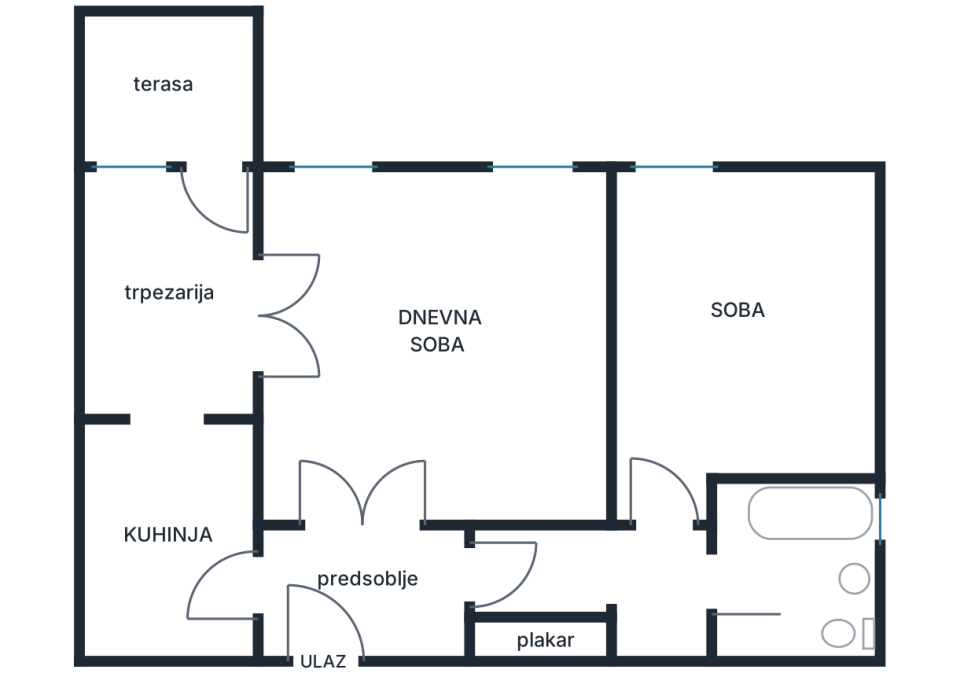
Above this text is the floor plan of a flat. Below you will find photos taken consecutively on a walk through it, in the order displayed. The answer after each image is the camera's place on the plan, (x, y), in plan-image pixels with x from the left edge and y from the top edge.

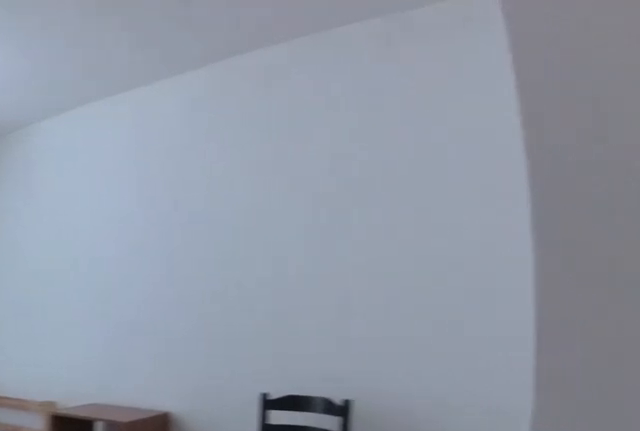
(661, 509)
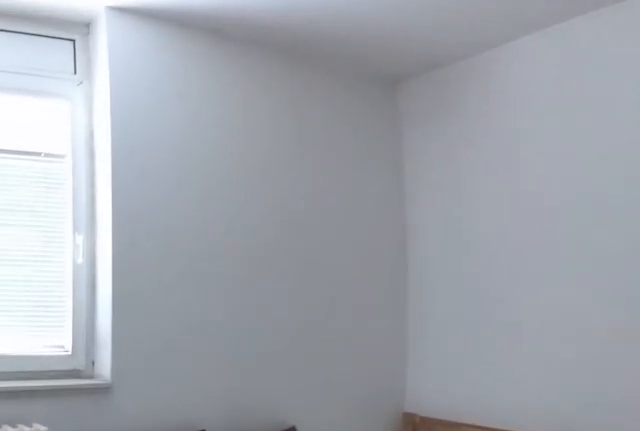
(667, 387)
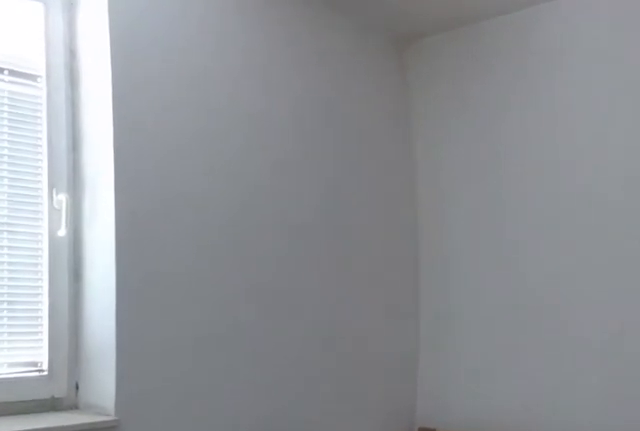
(667, 291)
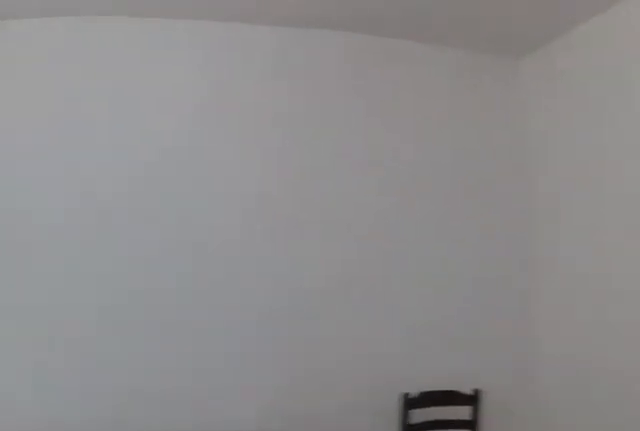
(643, 250)
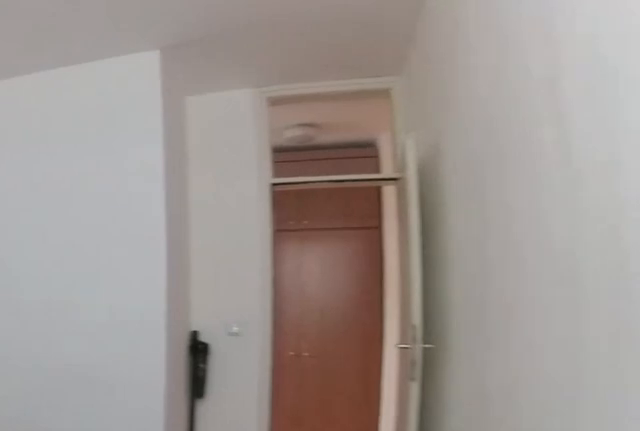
(666, 224)
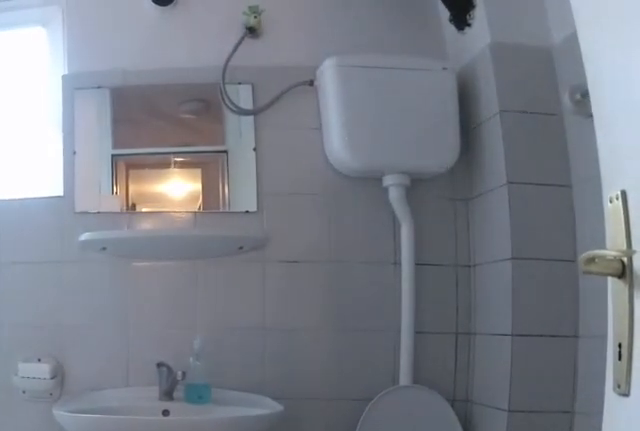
(702, 581)
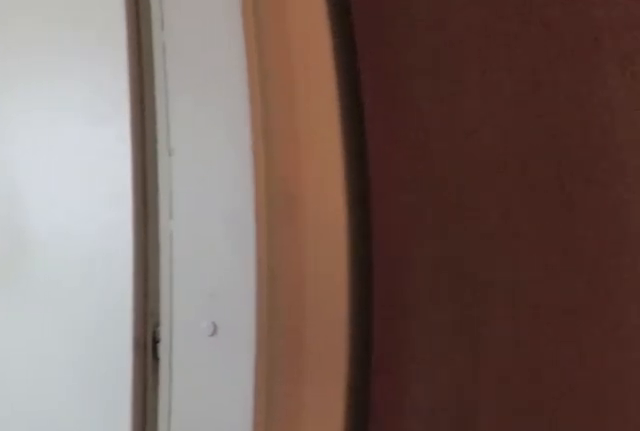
(683, 533)
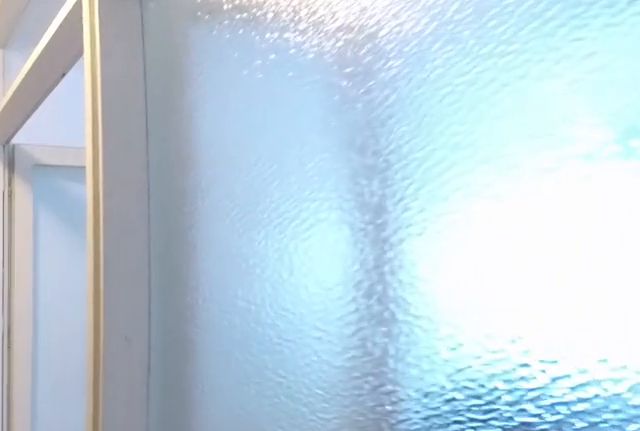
(497, 563)
